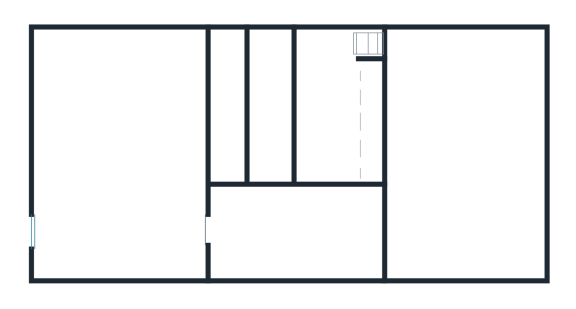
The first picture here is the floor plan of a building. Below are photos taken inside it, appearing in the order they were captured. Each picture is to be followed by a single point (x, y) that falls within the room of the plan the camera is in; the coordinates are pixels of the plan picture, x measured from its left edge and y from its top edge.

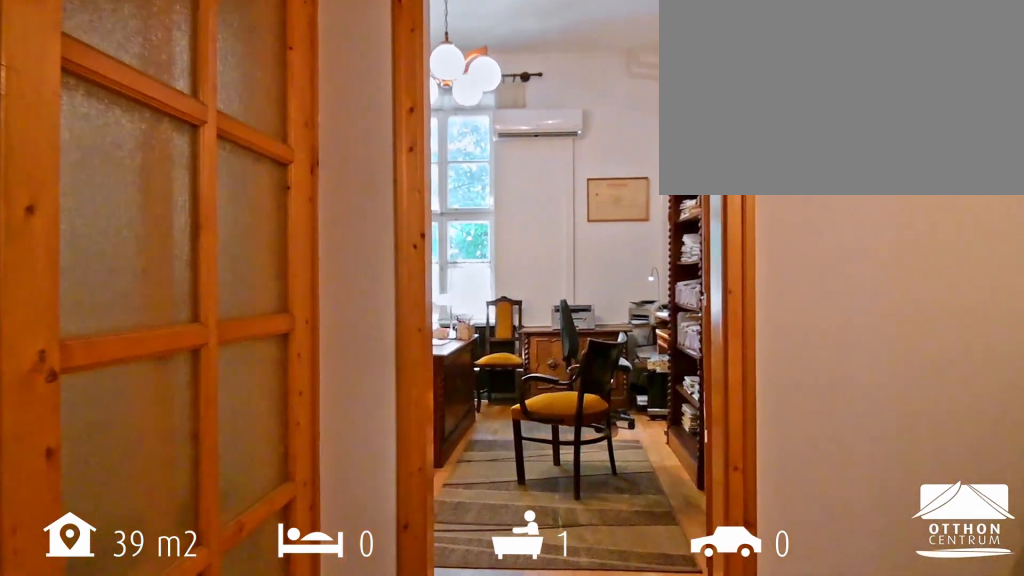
(296, 236)
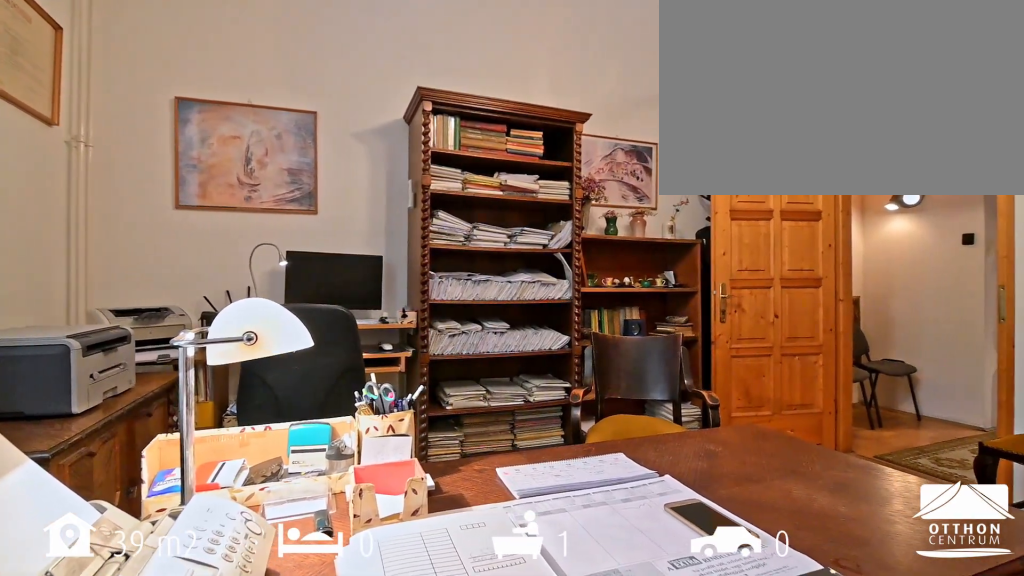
(468, 149)
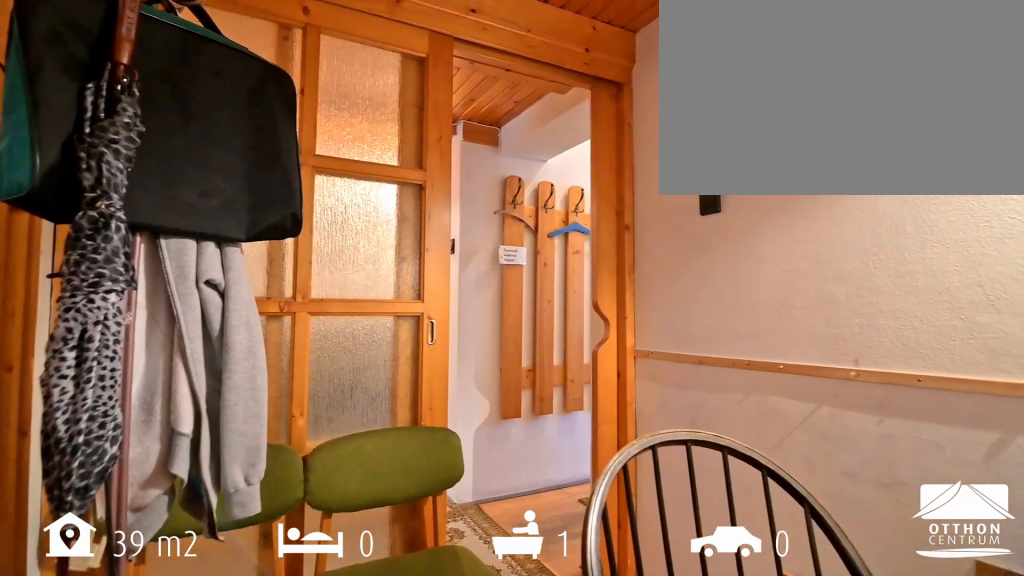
(332, 114)
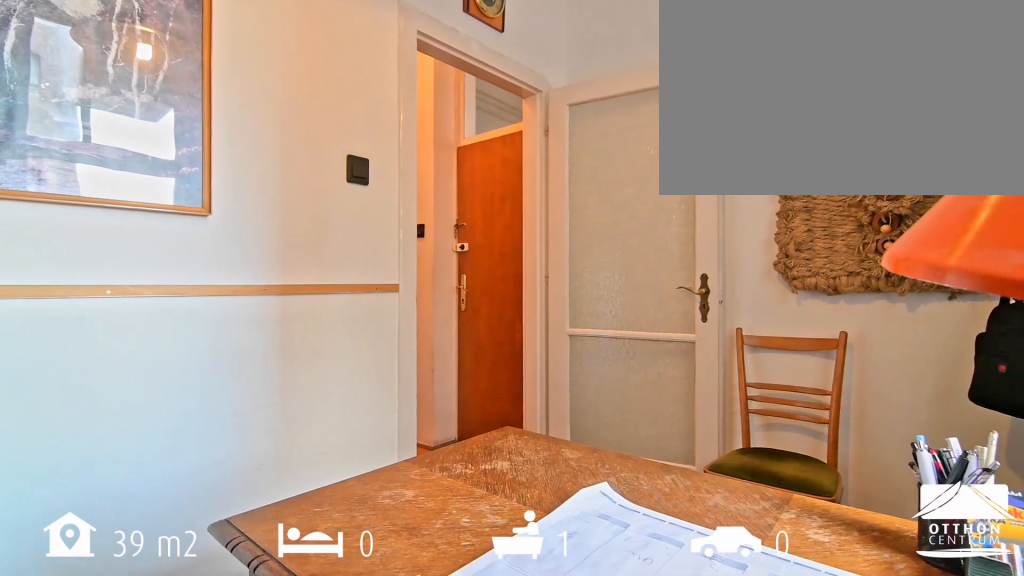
(119, 152)
